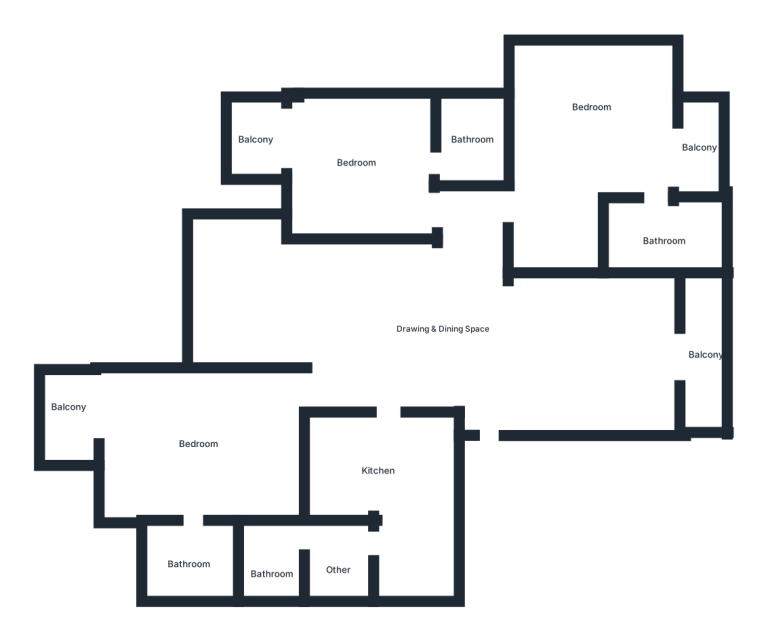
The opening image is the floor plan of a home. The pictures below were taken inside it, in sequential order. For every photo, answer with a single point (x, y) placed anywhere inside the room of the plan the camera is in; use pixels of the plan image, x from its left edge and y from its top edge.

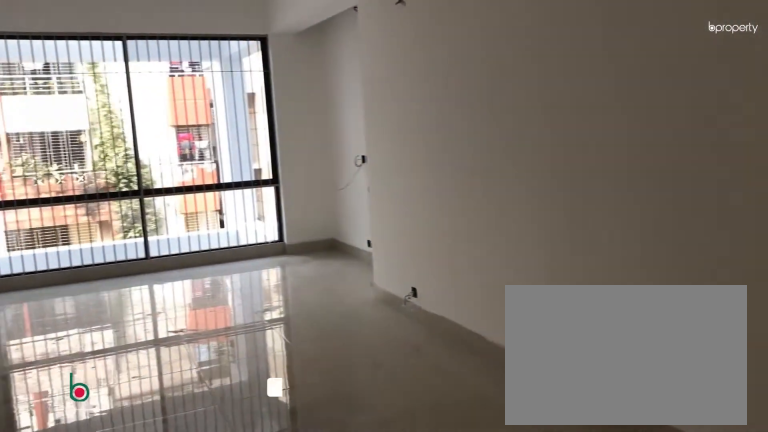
(410, 333)
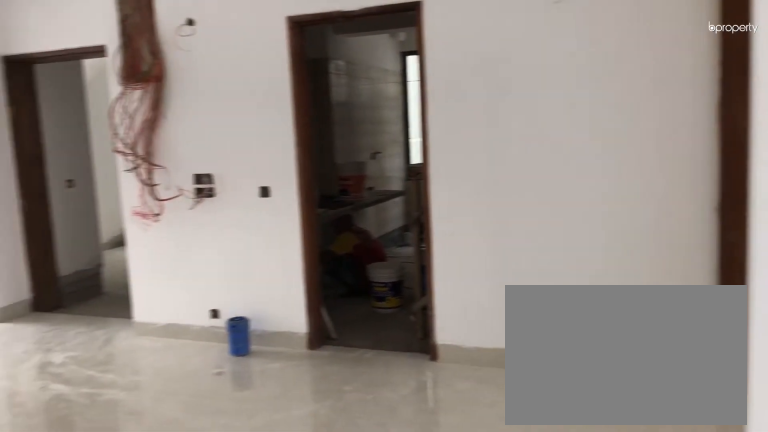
(410, 333)
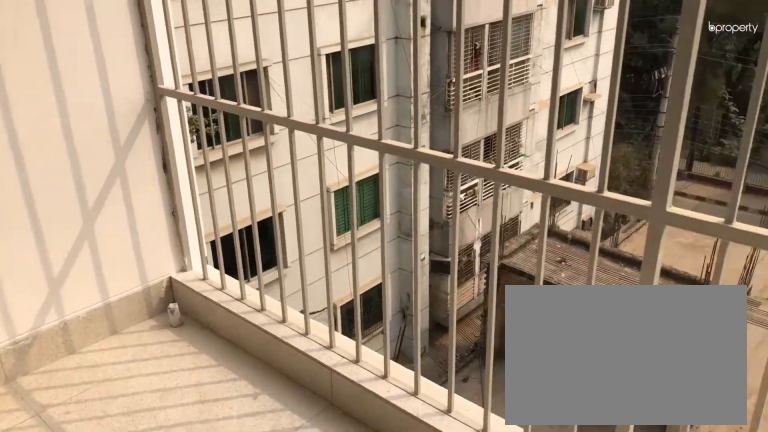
(701, 359)
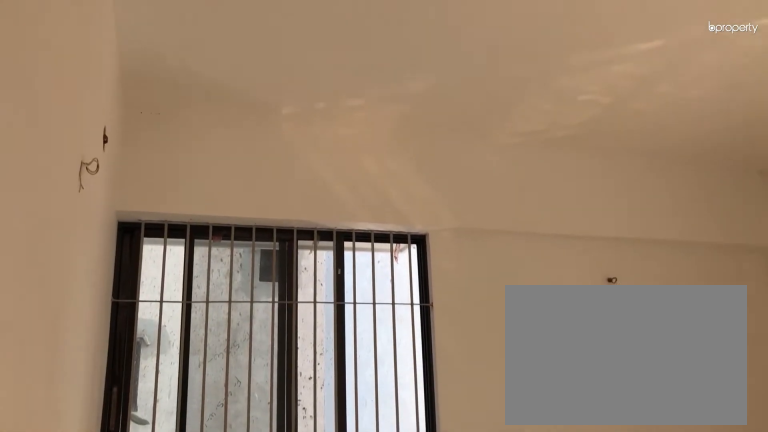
(580, 108)
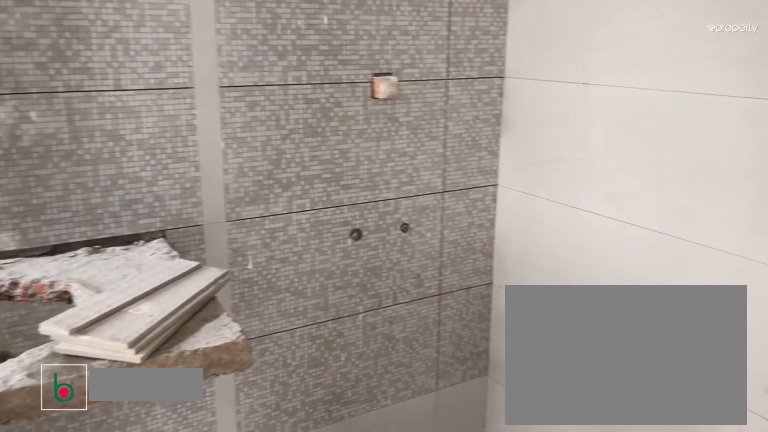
(657, 235)
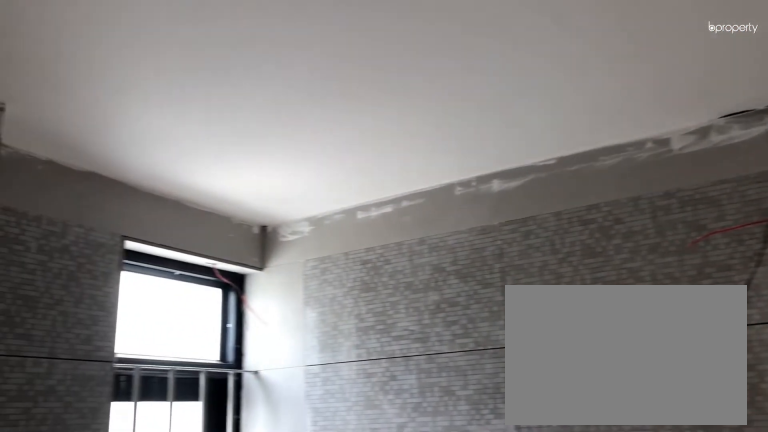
(658, 236)
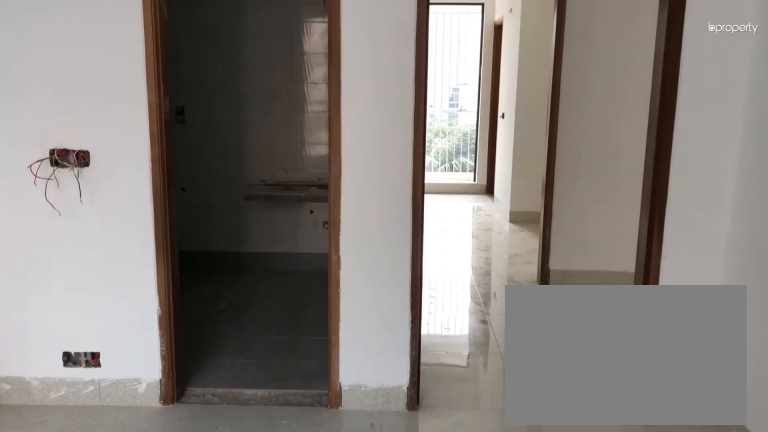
(354, 175)
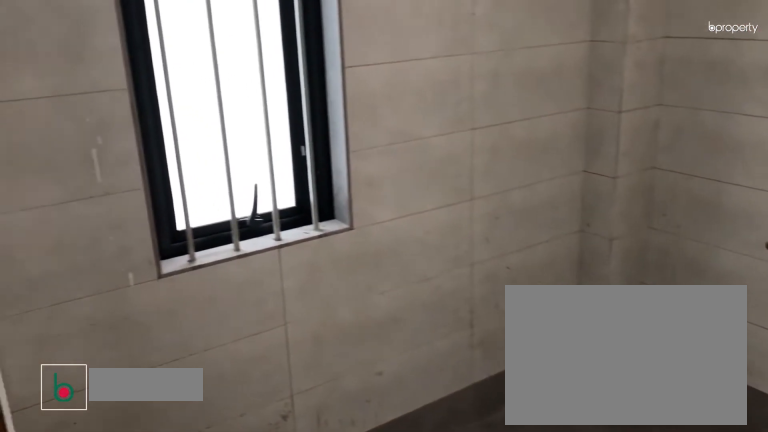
(478, 140)
